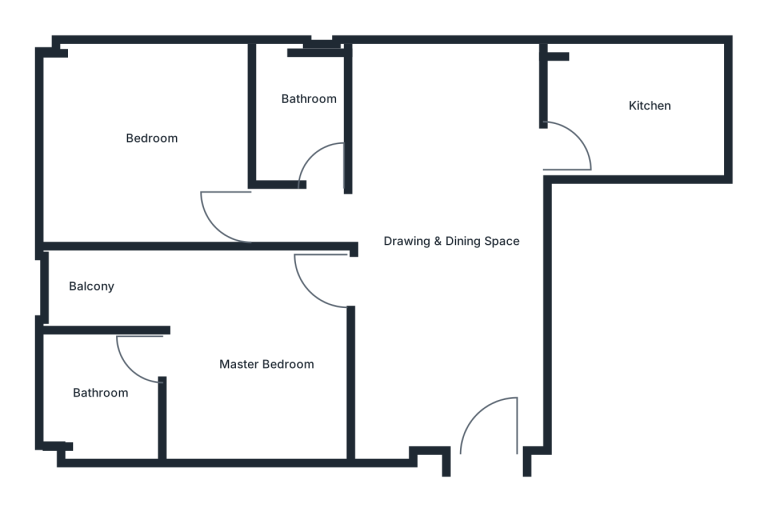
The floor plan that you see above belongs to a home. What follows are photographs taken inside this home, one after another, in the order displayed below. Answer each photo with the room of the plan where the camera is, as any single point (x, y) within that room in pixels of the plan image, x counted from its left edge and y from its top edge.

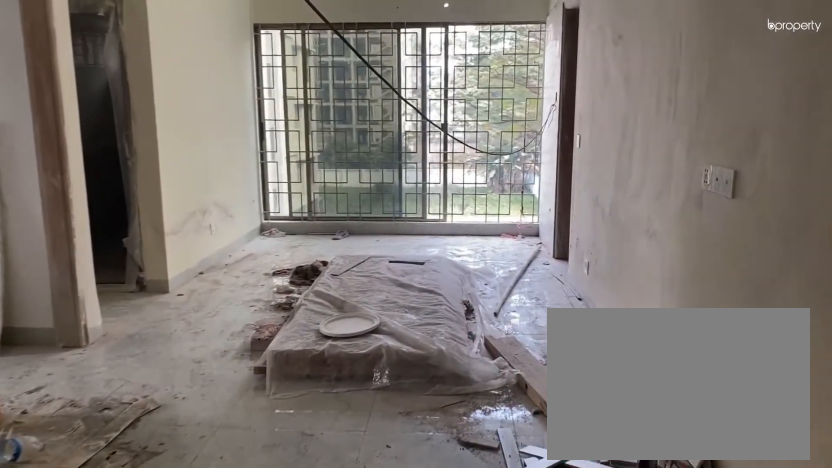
(477, 401)
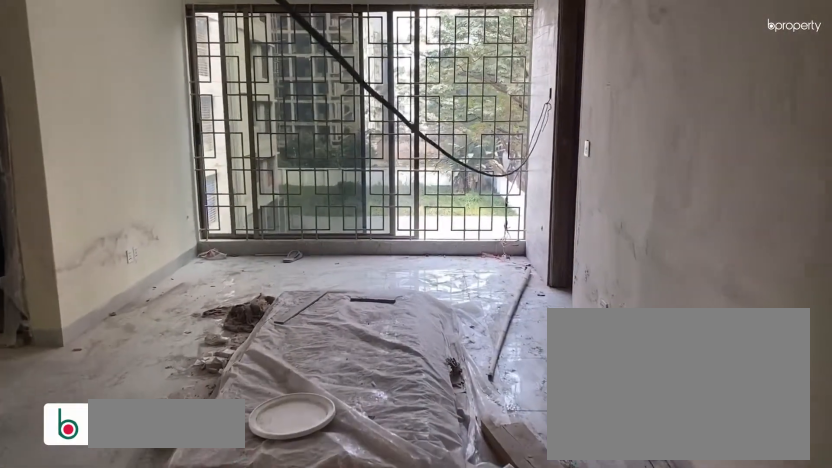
(477, 401)
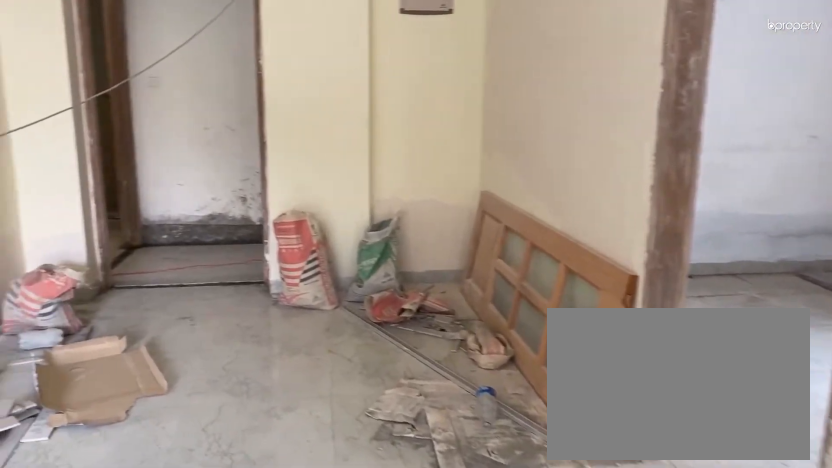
(459, 205)
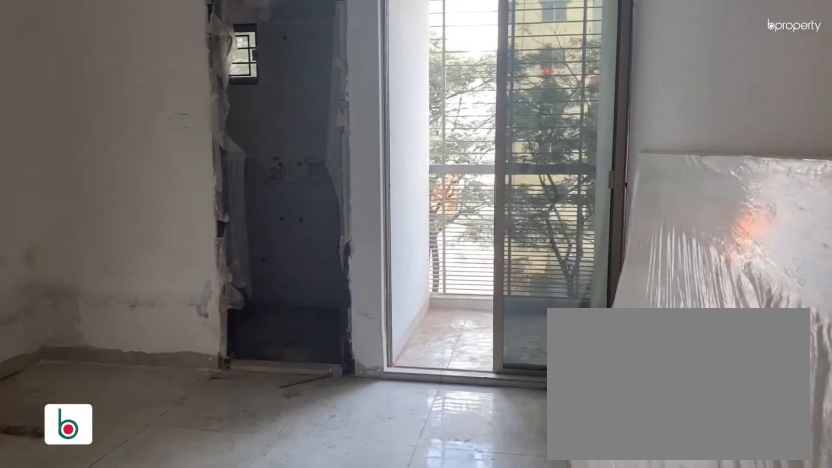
(315, 320)
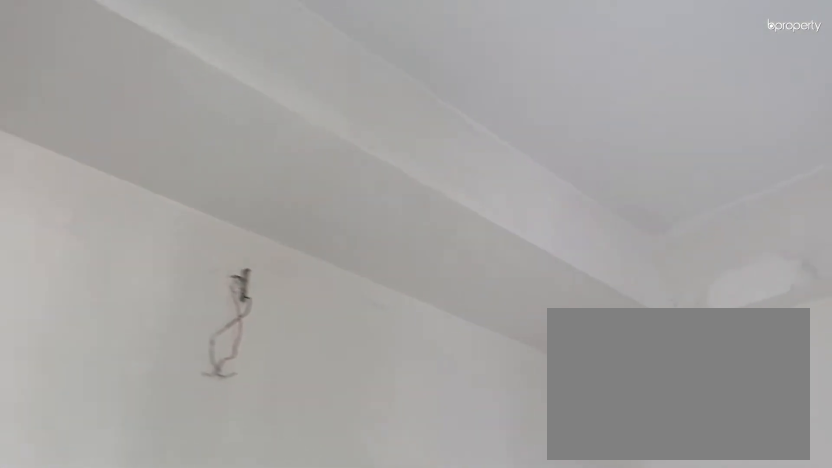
(244, 373)
